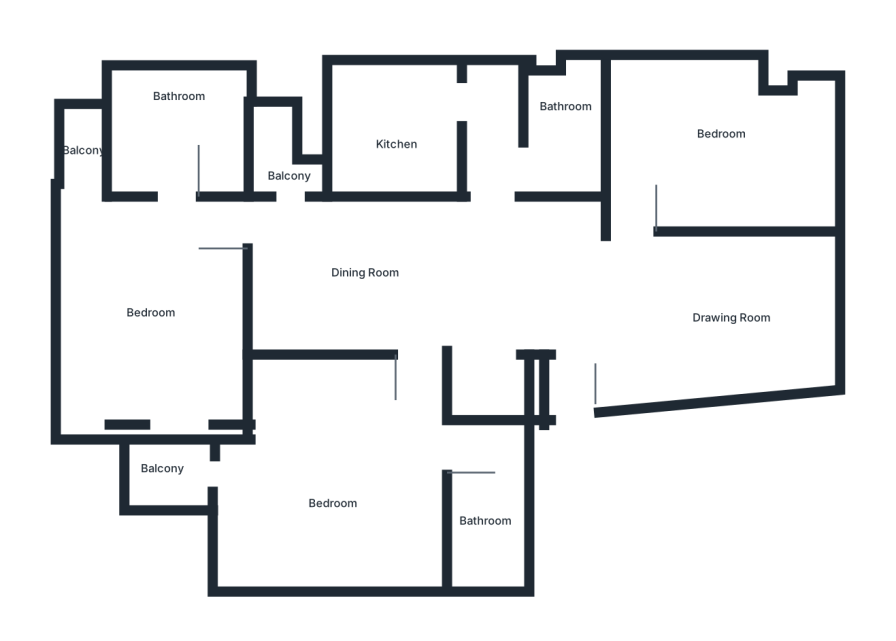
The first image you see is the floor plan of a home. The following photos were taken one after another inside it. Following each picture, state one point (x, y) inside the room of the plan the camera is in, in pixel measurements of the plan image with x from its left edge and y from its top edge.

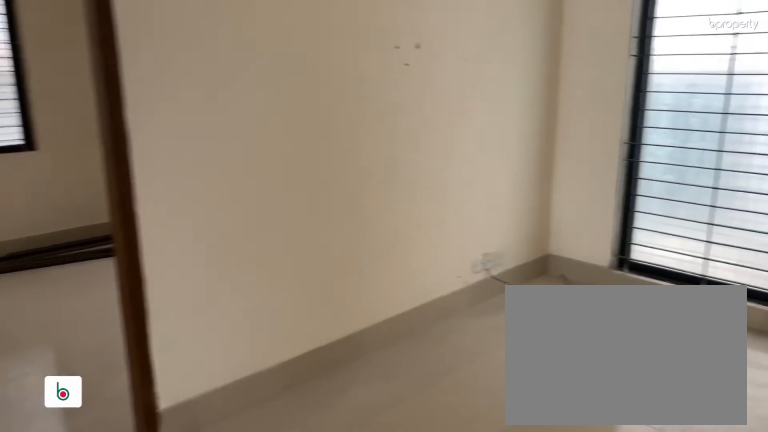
(692, 306)
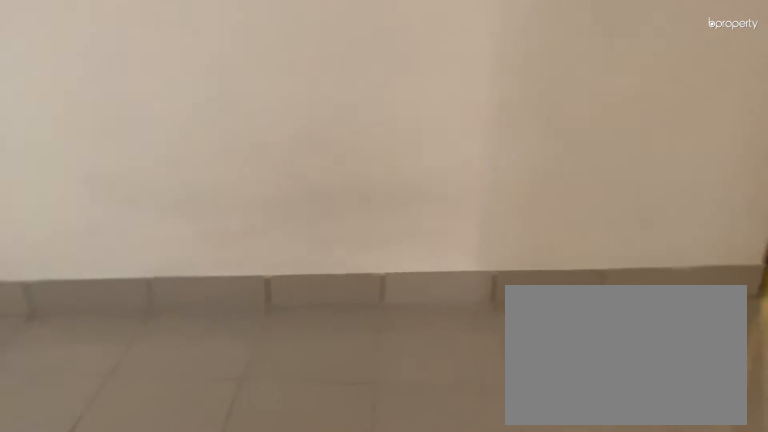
(692, 306)
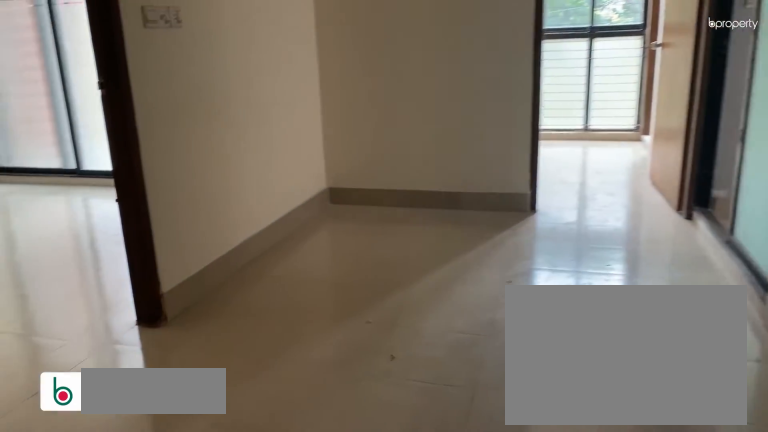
(446, 276)
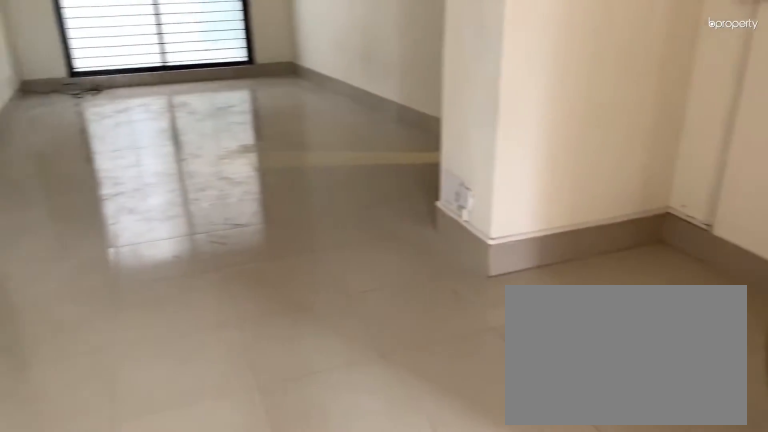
(446, 276)
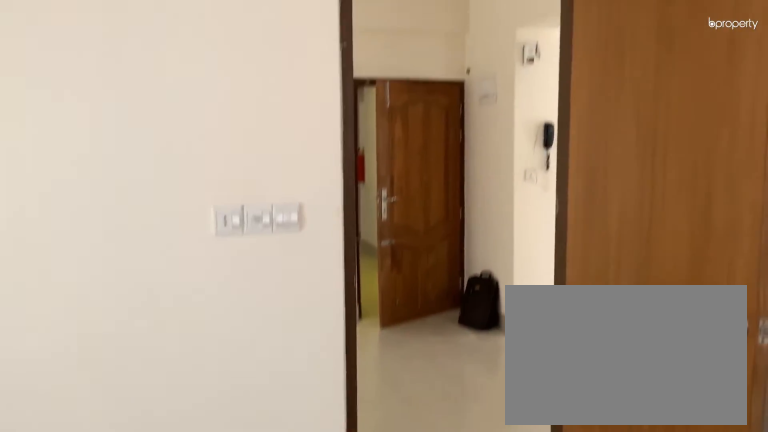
(718, 137)
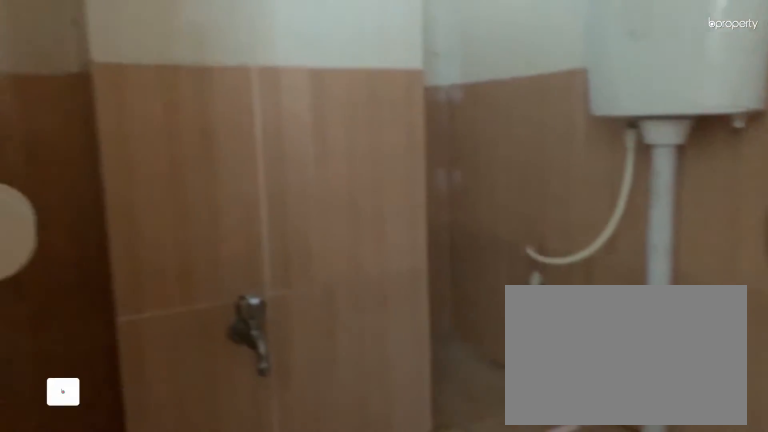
(559, 152)
